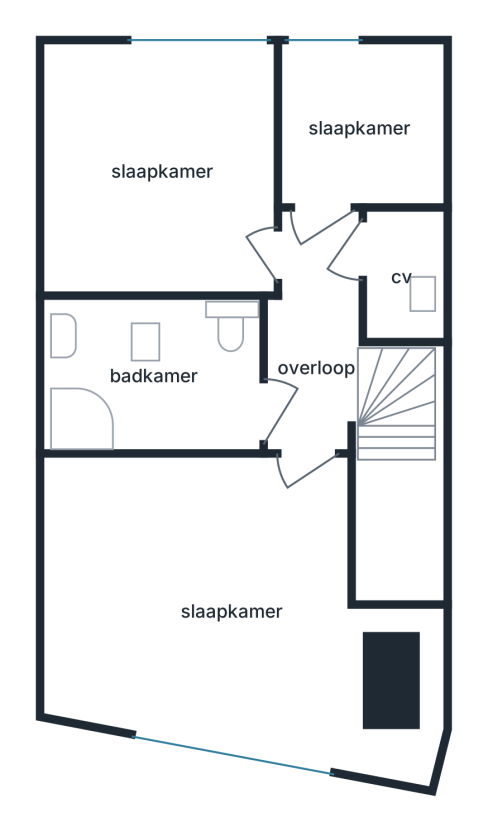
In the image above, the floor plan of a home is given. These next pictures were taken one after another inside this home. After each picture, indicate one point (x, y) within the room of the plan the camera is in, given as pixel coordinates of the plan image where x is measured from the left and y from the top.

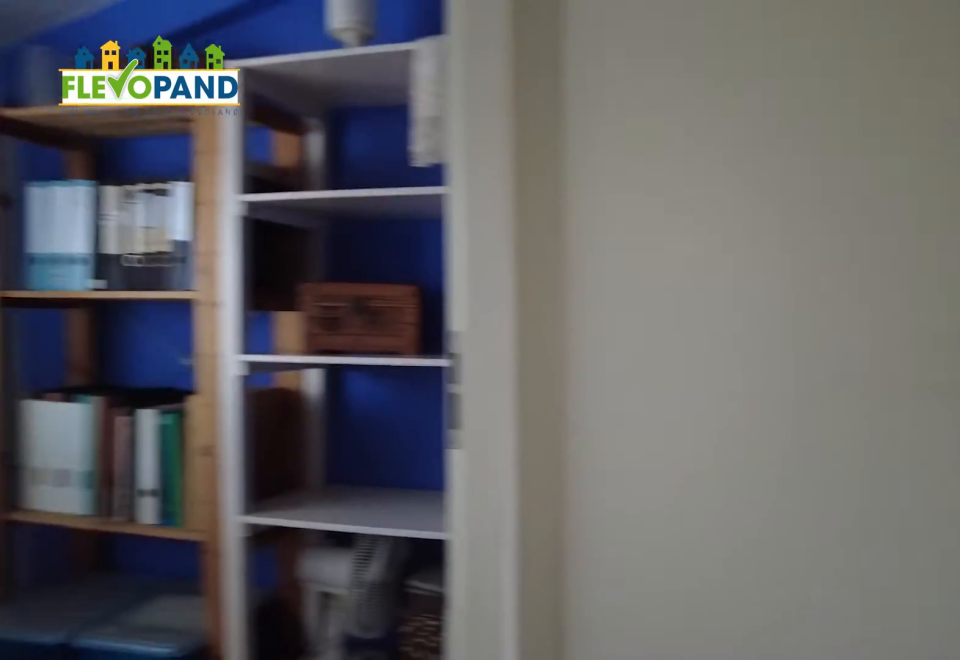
(314, 331)
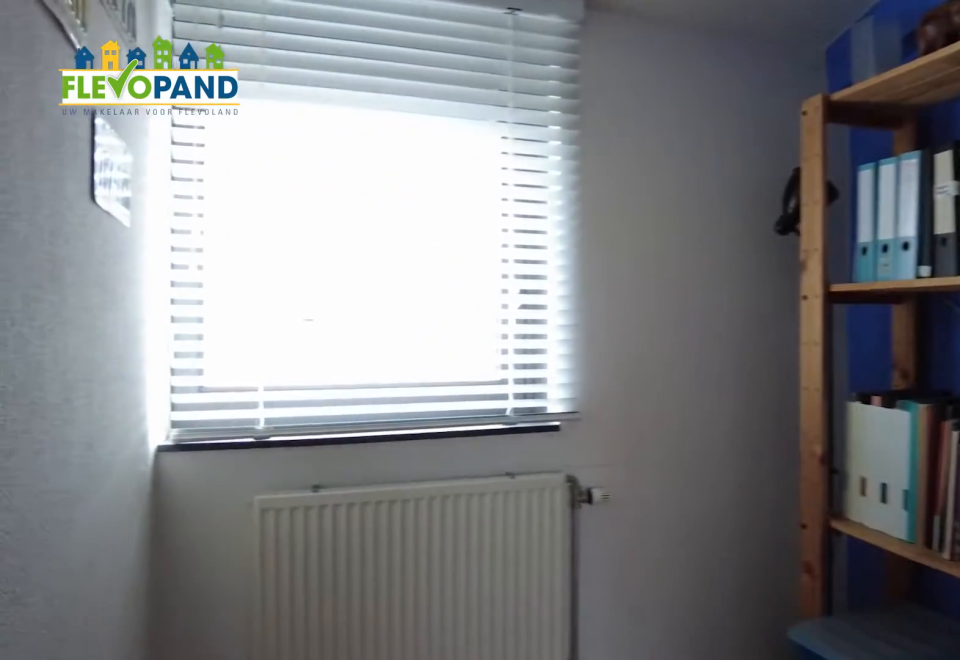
(357, 126)
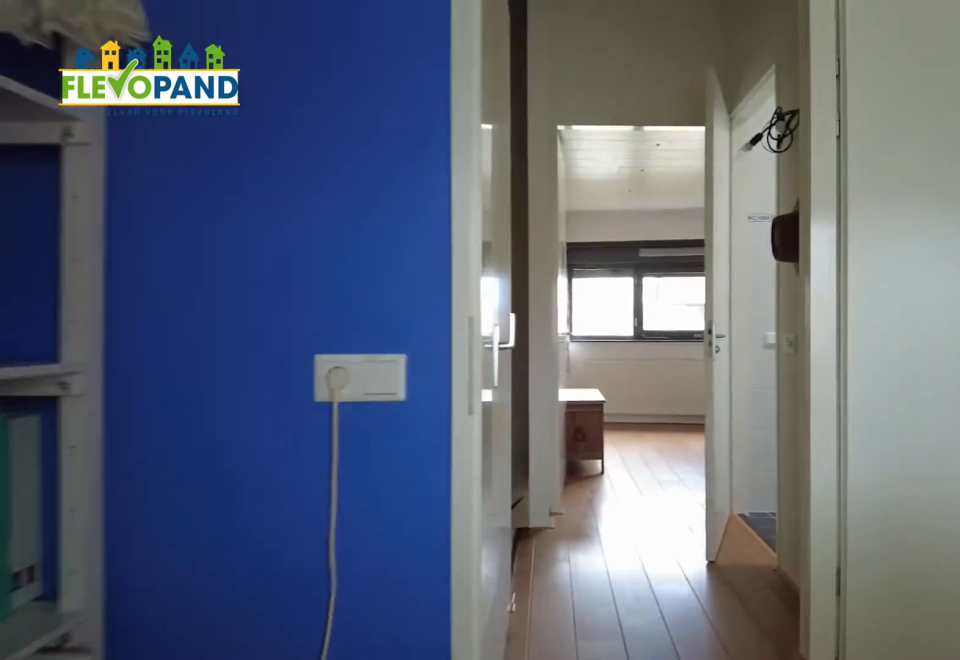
(357, 126)
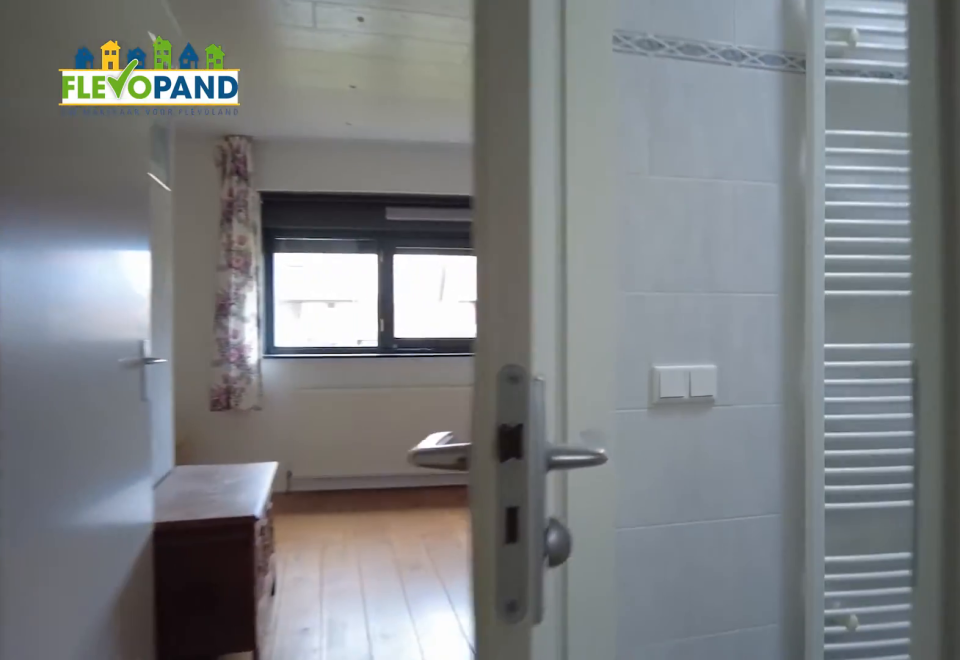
(313, 330)
